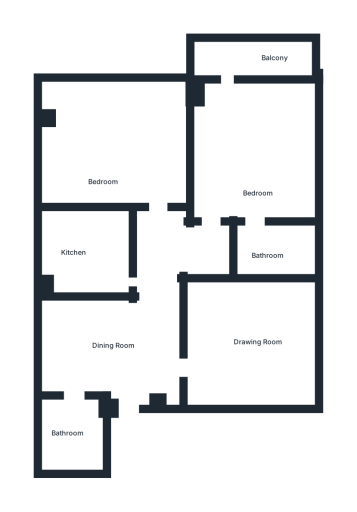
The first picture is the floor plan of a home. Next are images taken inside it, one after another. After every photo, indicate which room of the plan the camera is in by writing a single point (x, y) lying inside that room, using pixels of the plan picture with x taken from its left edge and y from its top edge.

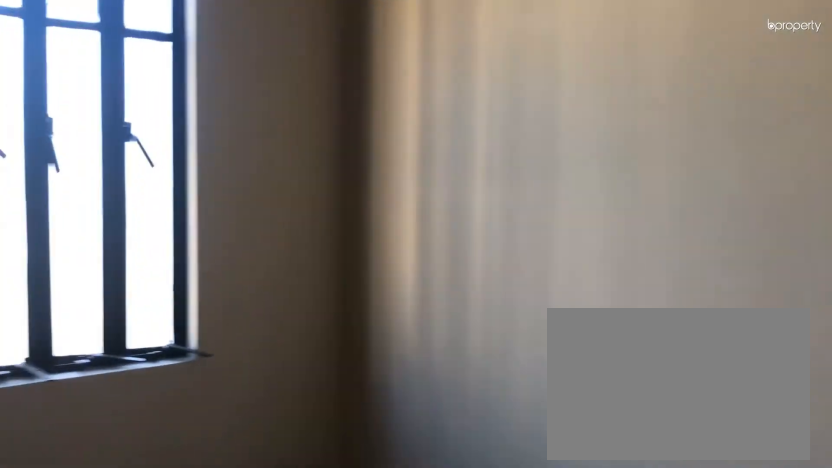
(115, 342)
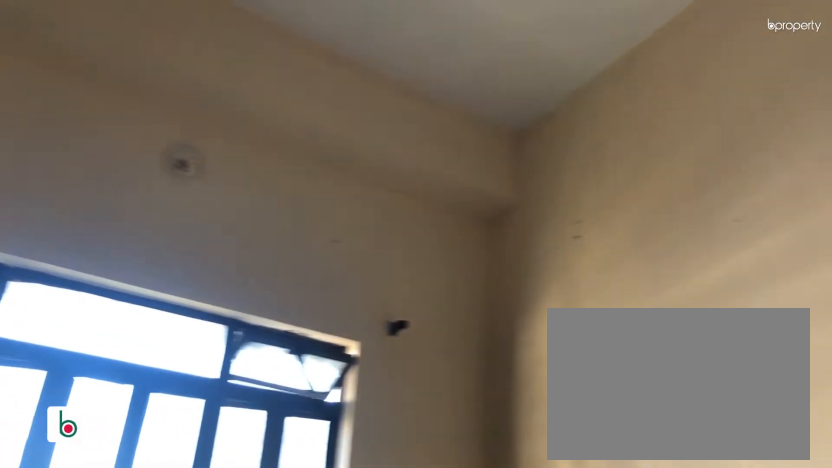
(114, 341)
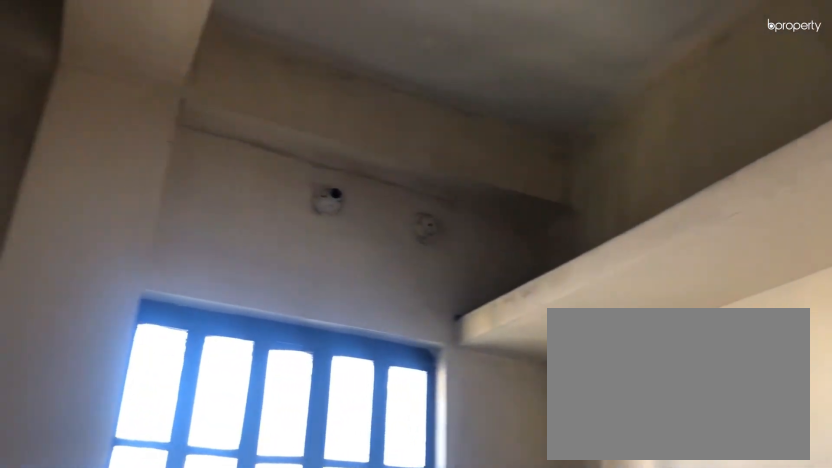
(78, 248)
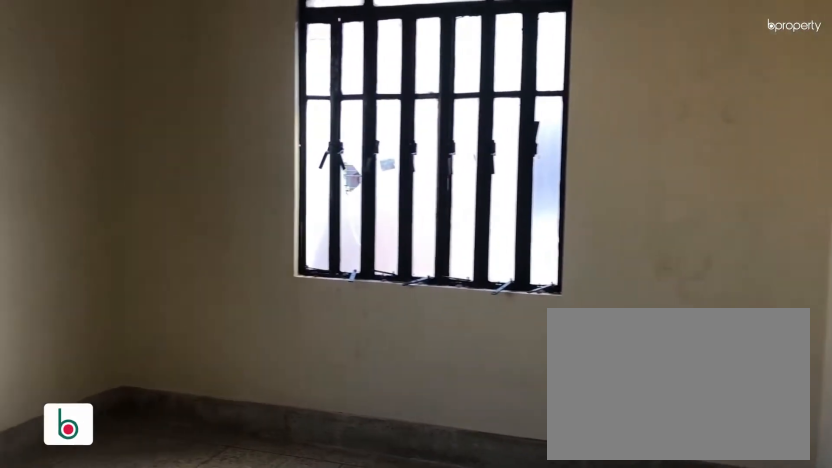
(101, 152)
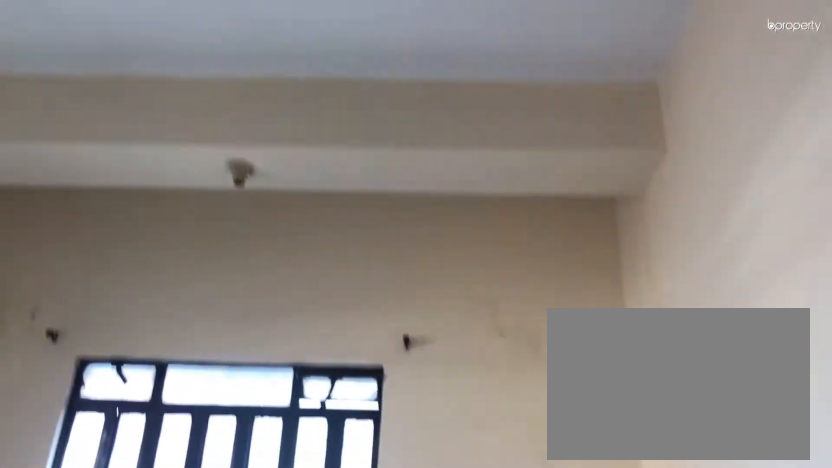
(101, 152)
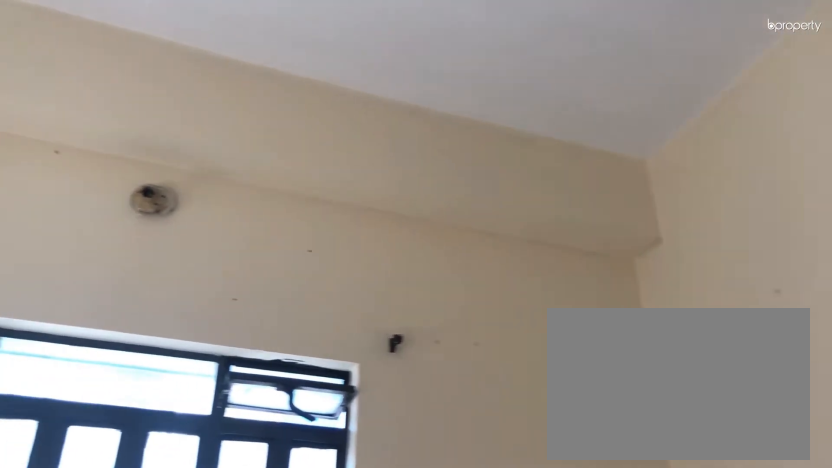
(254, 149)
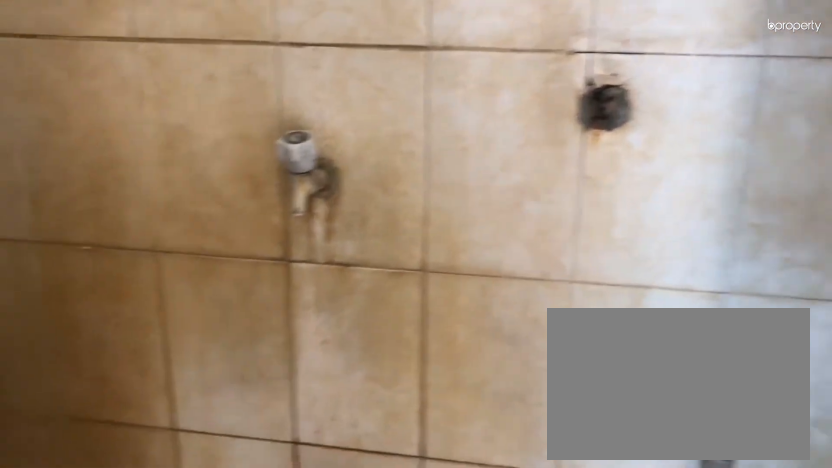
(277, 251)
